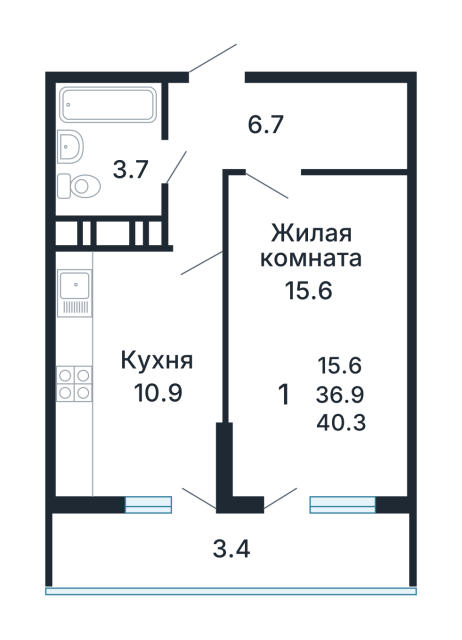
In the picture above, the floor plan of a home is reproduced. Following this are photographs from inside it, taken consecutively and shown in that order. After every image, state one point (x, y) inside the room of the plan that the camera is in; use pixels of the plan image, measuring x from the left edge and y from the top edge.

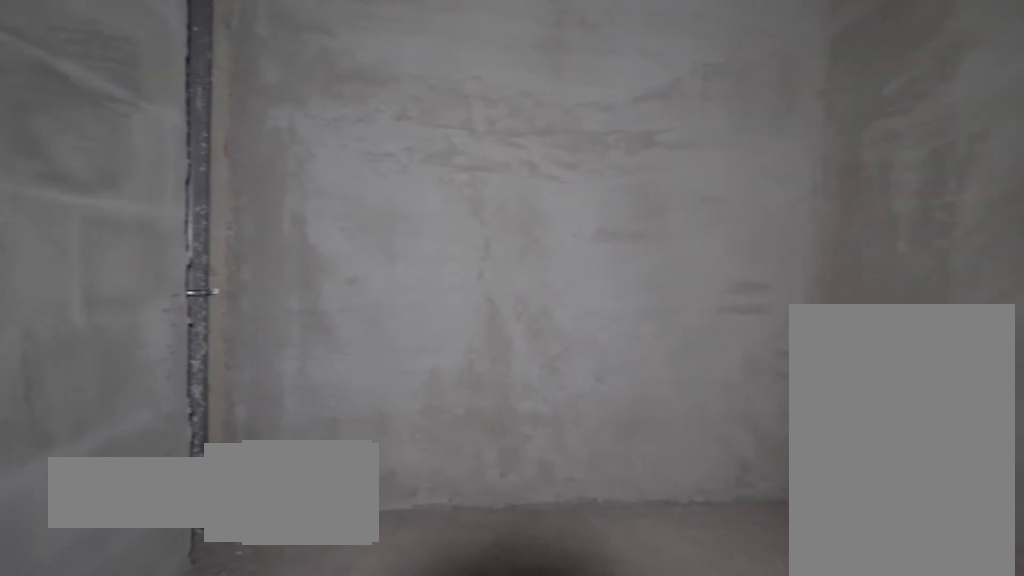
(109, 164)
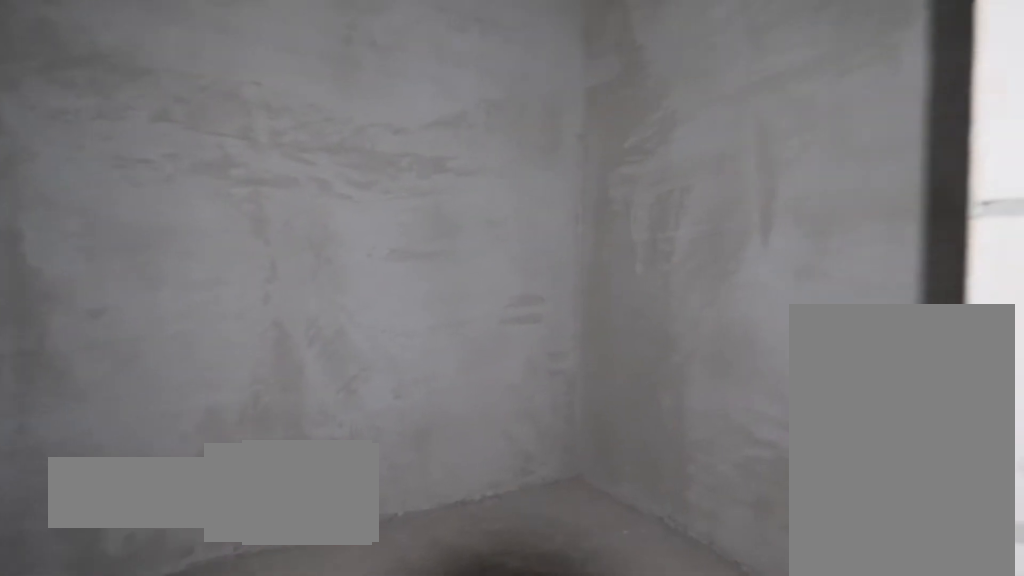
(109, 164)
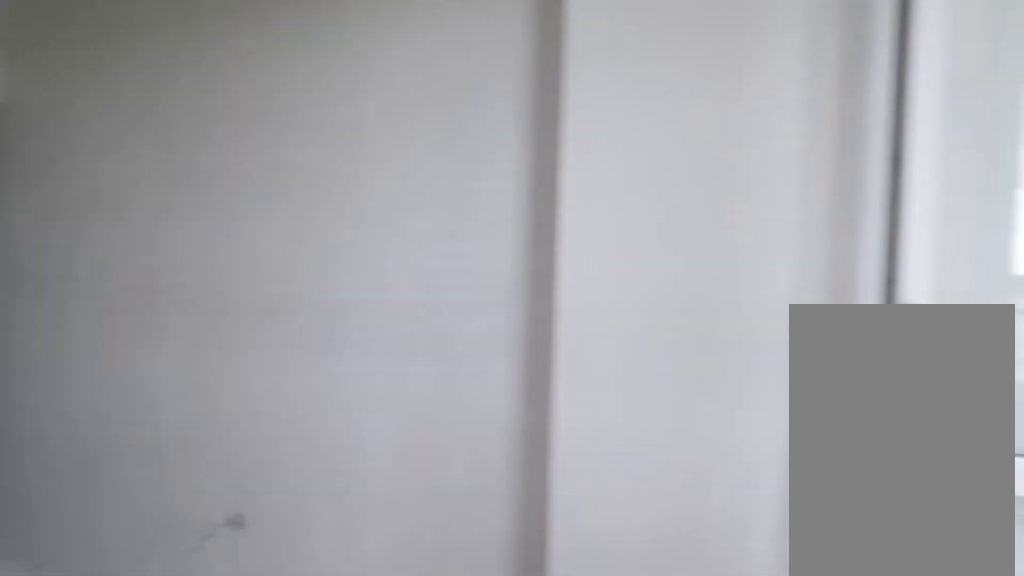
(137, 376)
